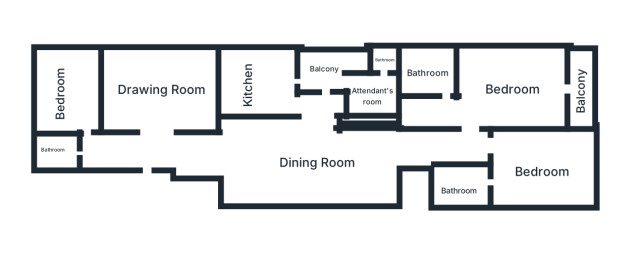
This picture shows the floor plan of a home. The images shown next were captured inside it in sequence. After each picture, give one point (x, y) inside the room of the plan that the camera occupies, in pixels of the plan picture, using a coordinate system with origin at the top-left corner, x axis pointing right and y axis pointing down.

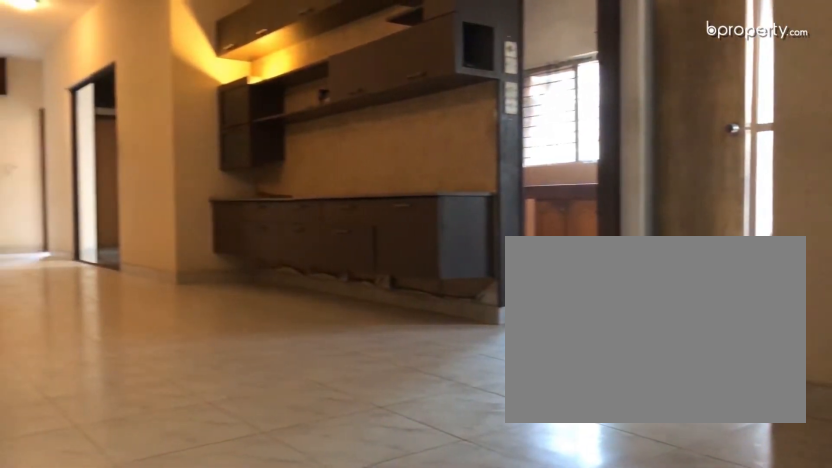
(267, 157)
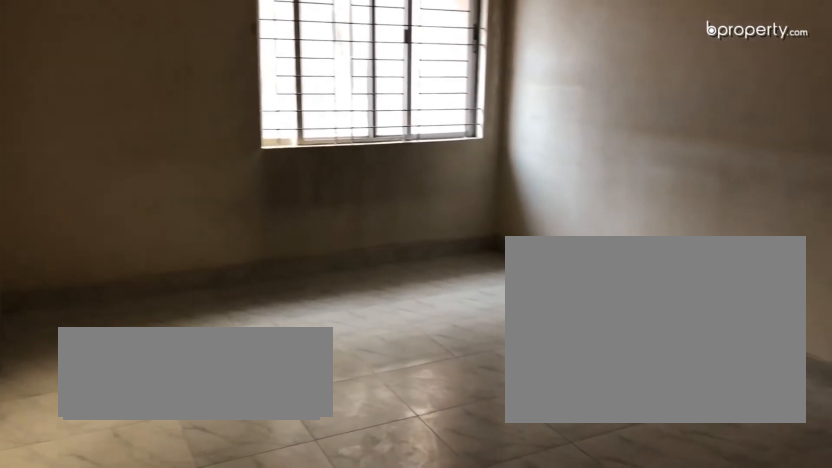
(539, 151)
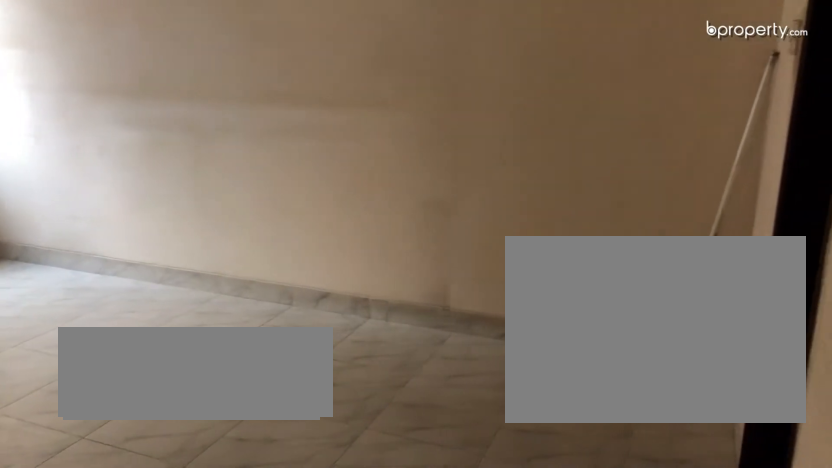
(539, 151)
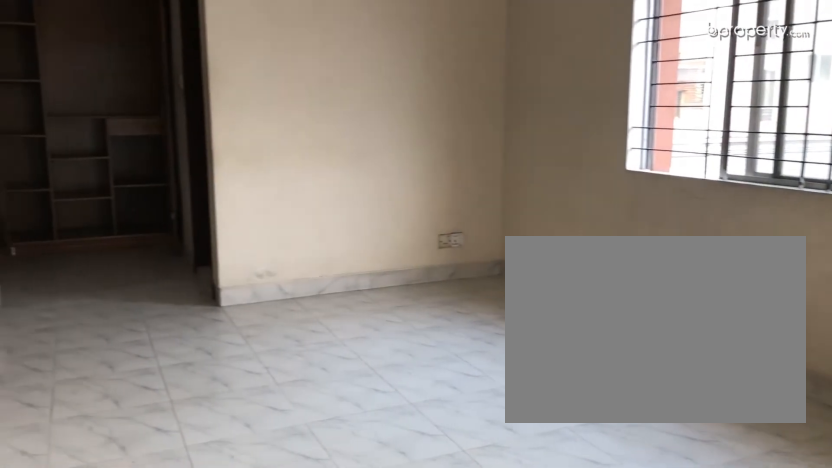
(509, 76)
